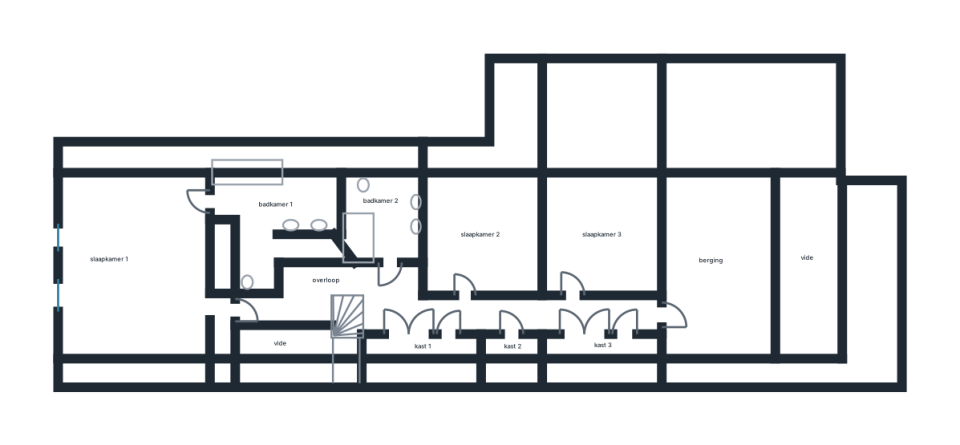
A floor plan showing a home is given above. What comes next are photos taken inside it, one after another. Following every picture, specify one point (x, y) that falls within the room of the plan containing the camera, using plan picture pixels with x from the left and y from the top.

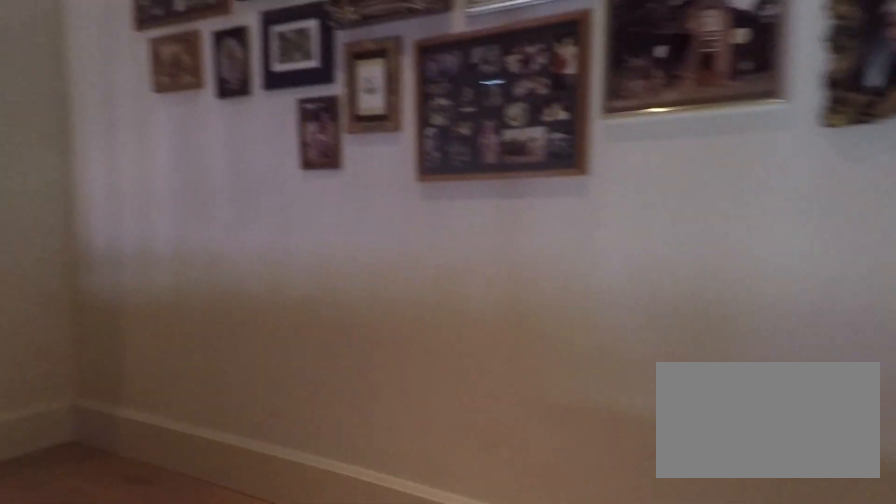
(428, 304)
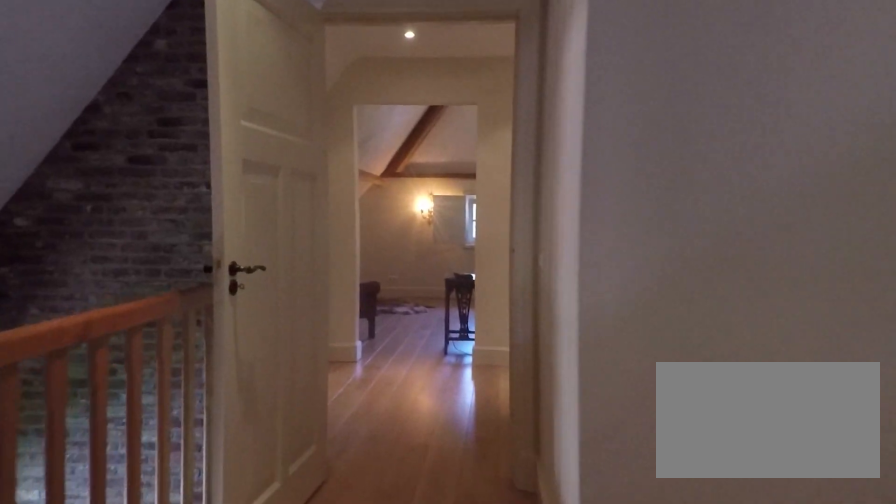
(428, 304)
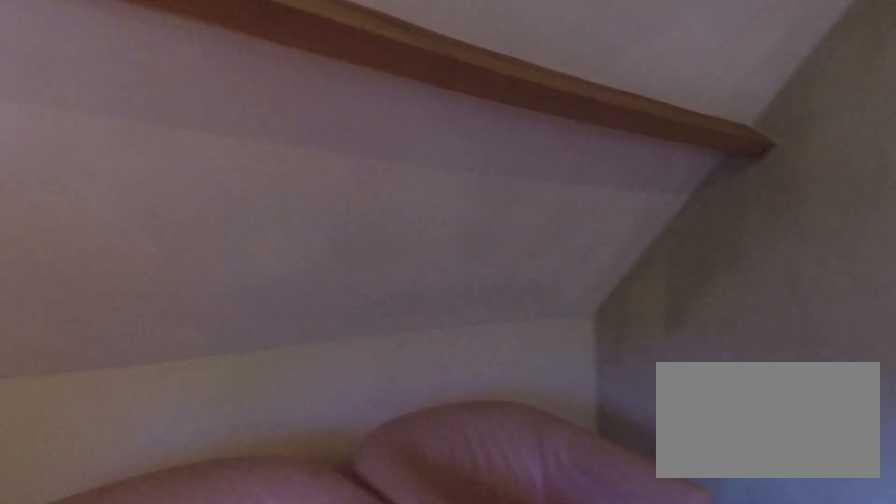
(142, 268)
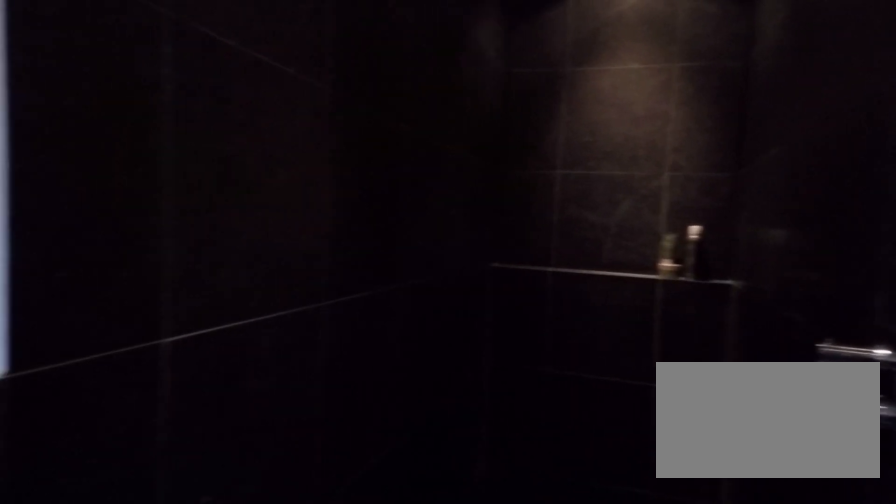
(277, 214)
